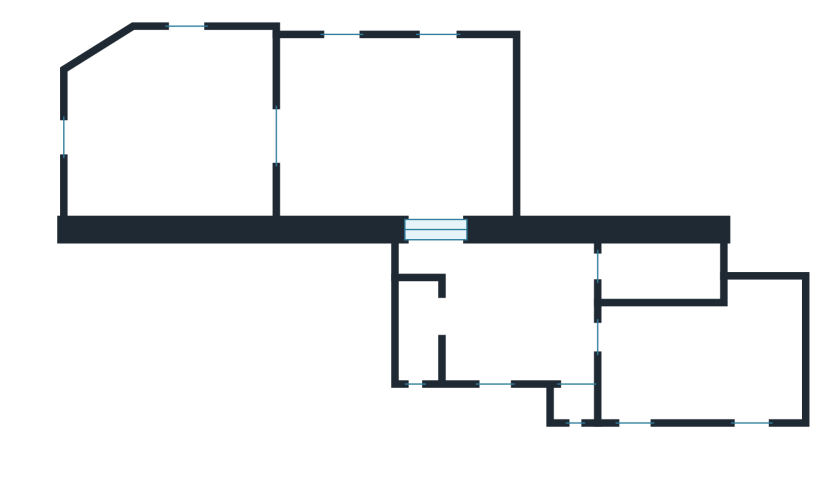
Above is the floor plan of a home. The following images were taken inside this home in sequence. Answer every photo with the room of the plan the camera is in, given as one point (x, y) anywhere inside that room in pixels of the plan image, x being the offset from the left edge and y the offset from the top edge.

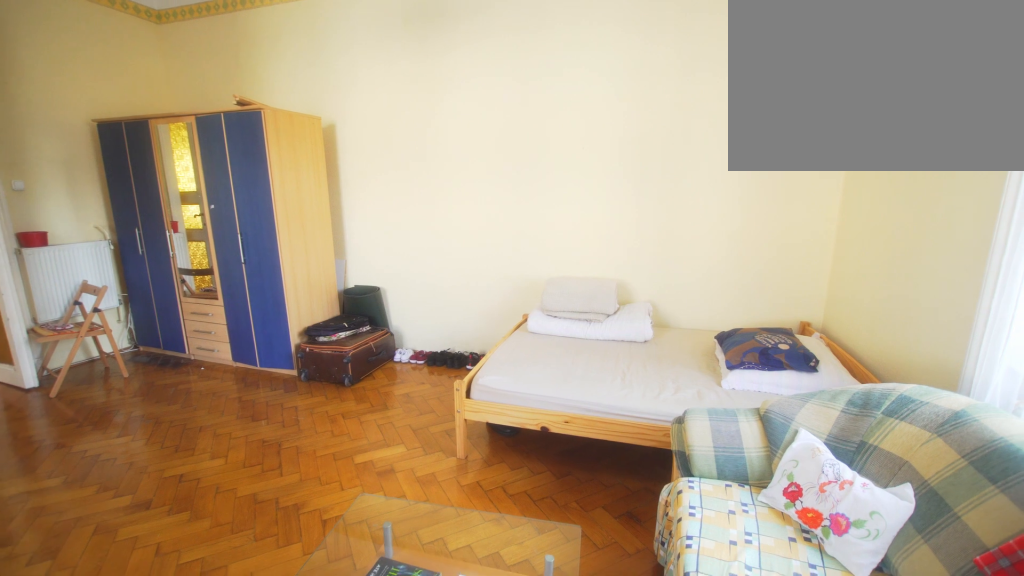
(172, 135)
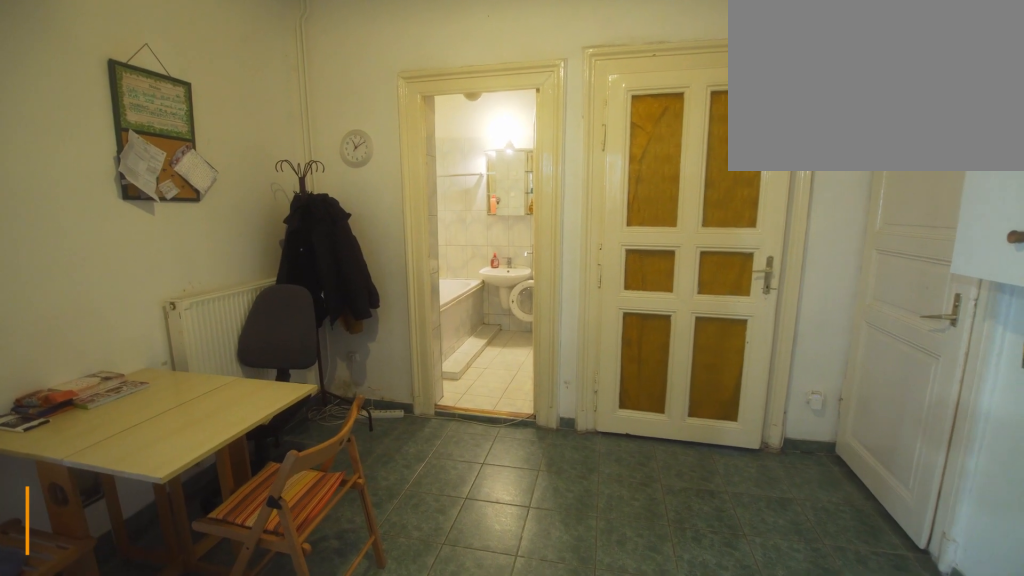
(499, 317)
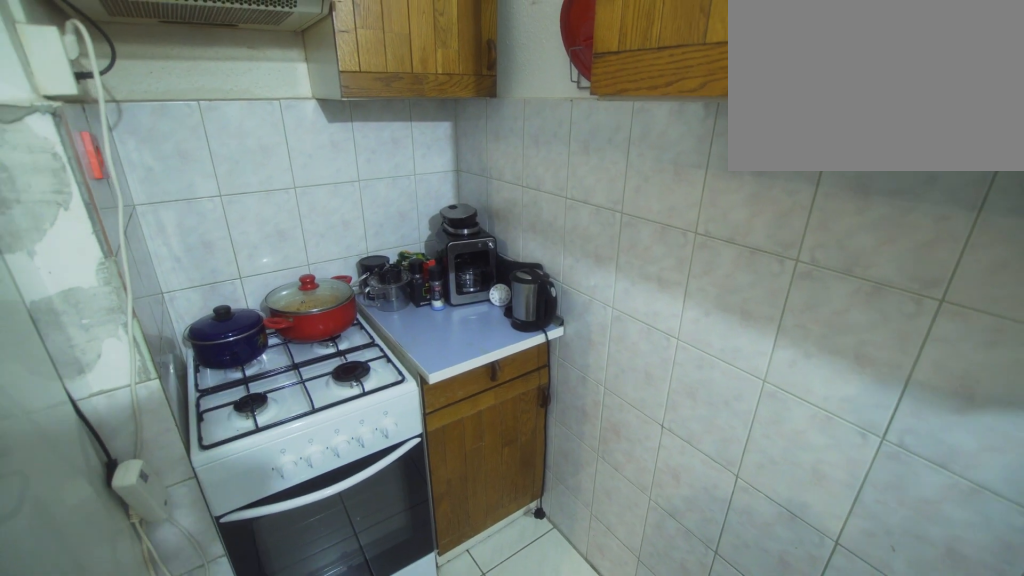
(421, 322)
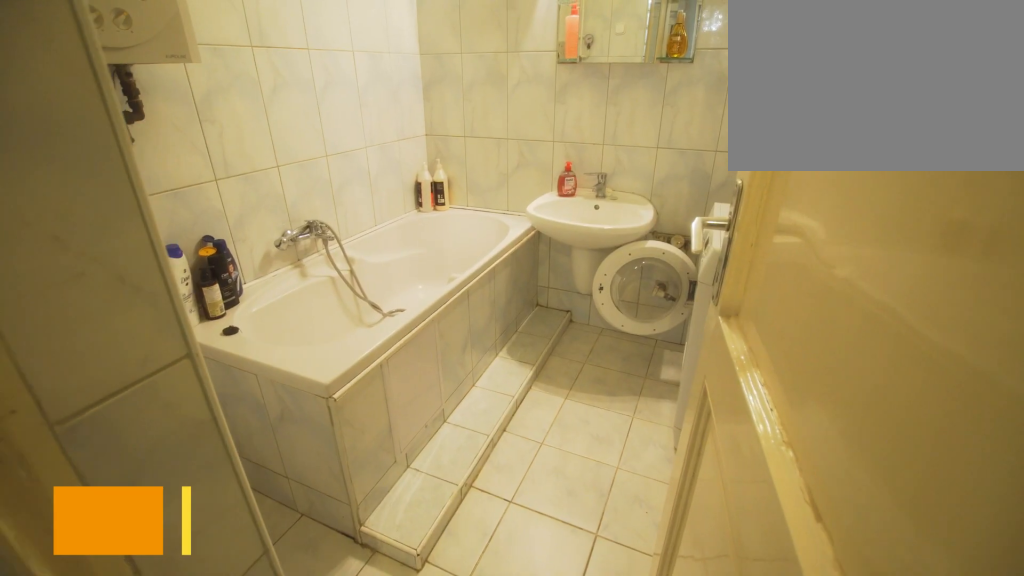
(660, 264)
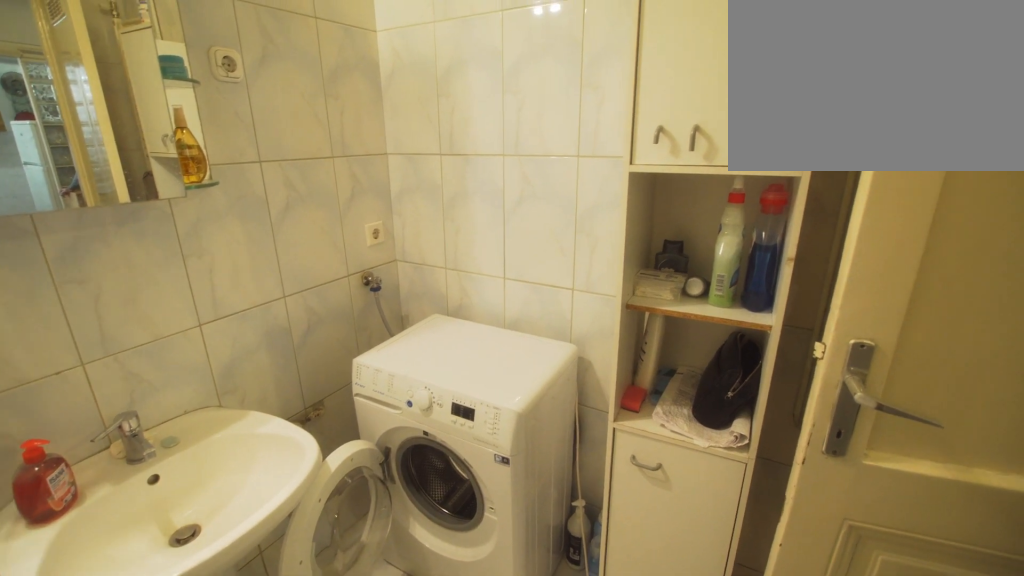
(659, 264)
